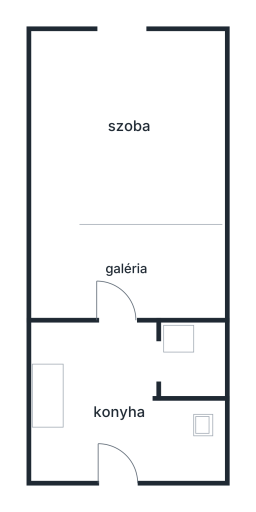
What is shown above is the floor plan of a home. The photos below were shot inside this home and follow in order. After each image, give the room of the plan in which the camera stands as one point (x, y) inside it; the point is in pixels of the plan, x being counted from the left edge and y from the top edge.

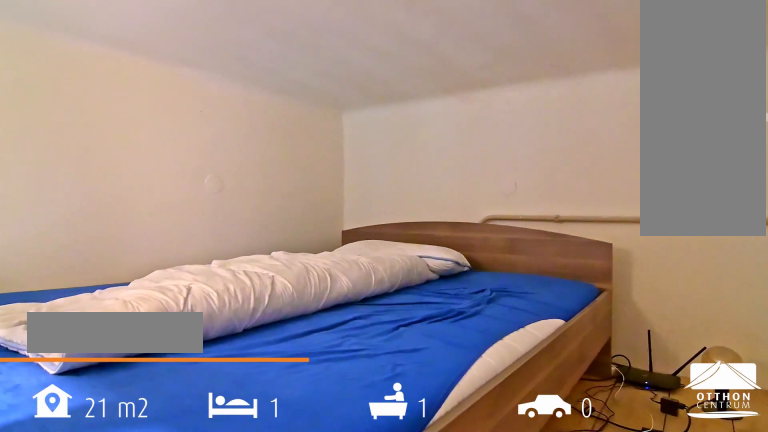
(127, 265)
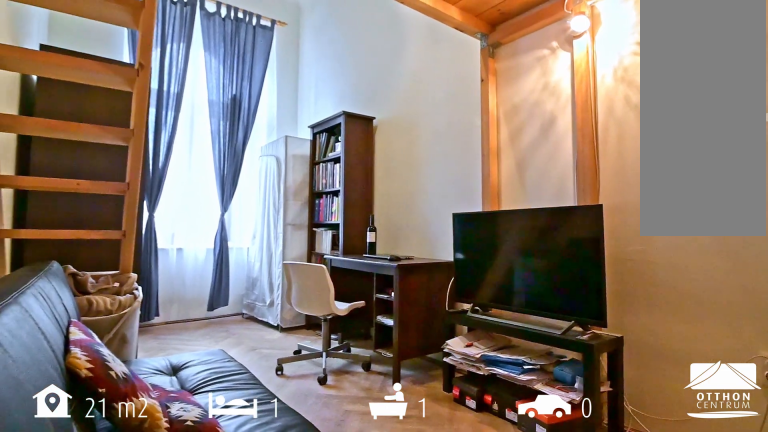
(132, 131)
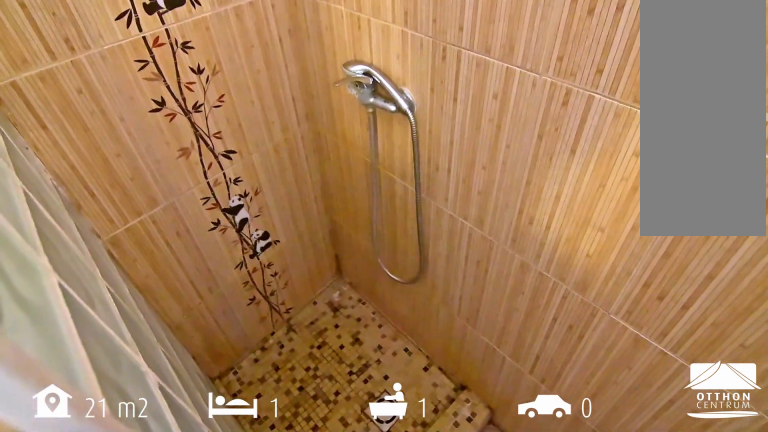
(197, 361)
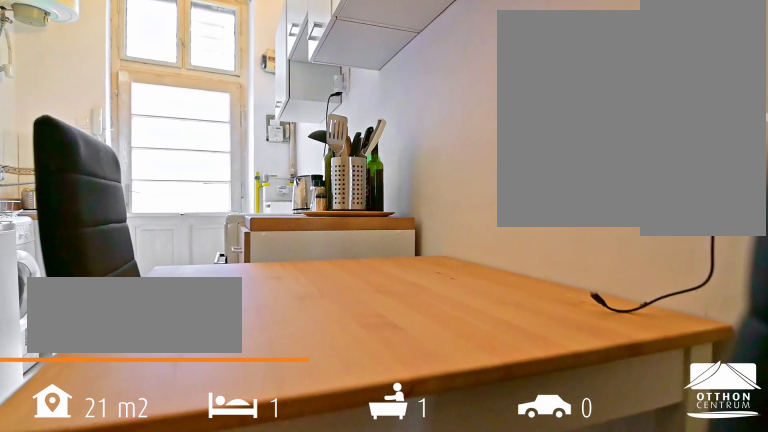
(111, 414)
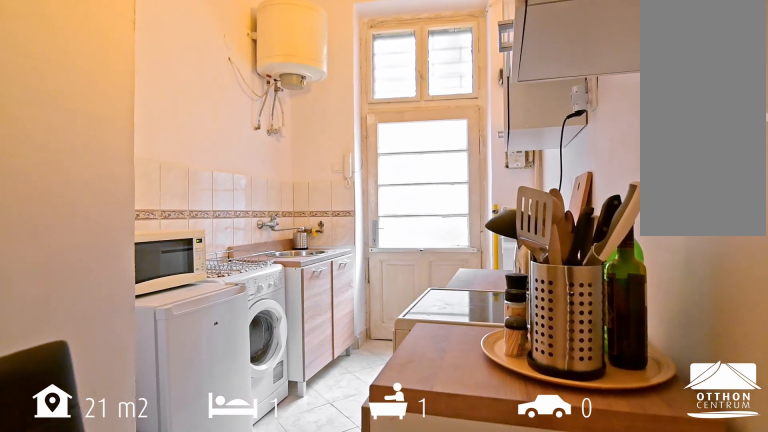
(111, 414)
